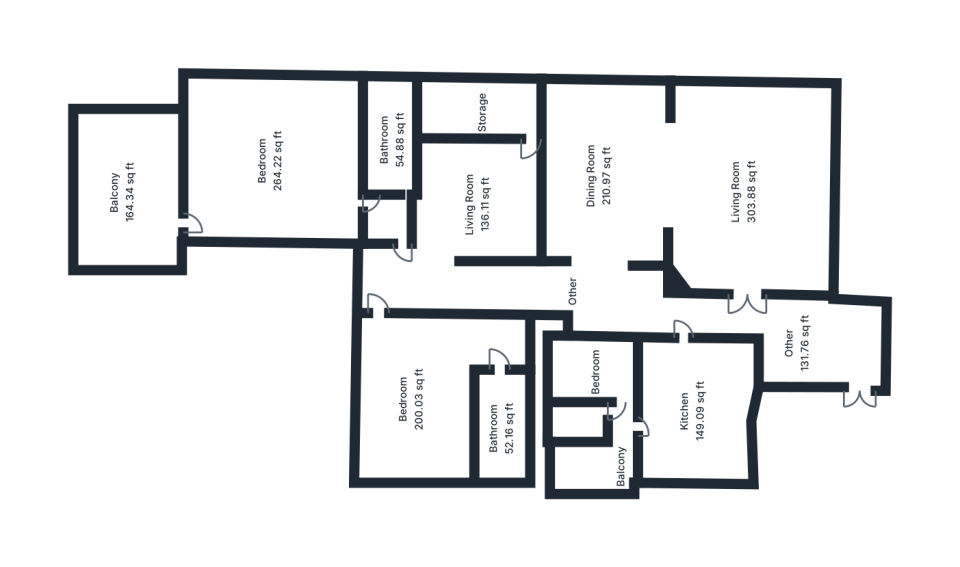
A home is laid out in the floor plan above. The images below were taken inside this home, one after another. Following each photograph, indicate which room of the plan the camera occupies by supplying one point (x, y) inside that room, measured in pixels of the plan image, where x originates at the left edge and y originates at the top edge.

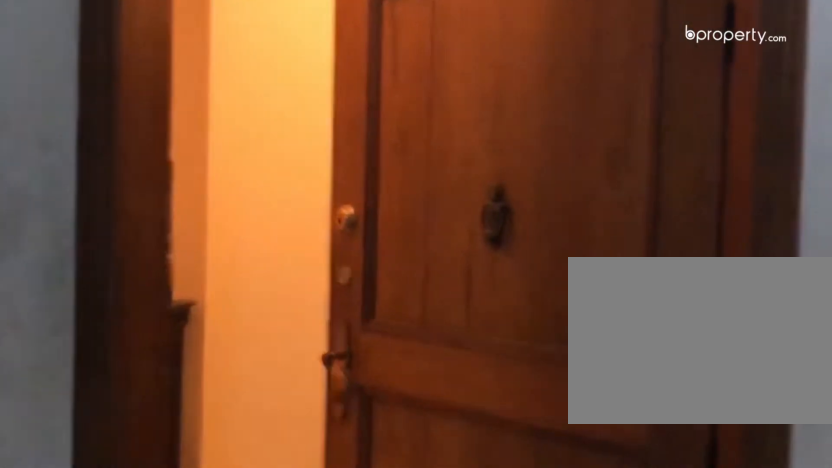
(851, 384)
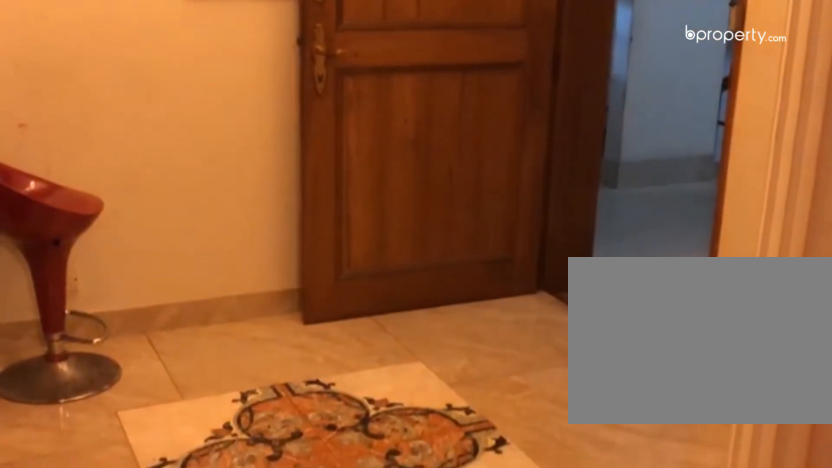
(825, 341)
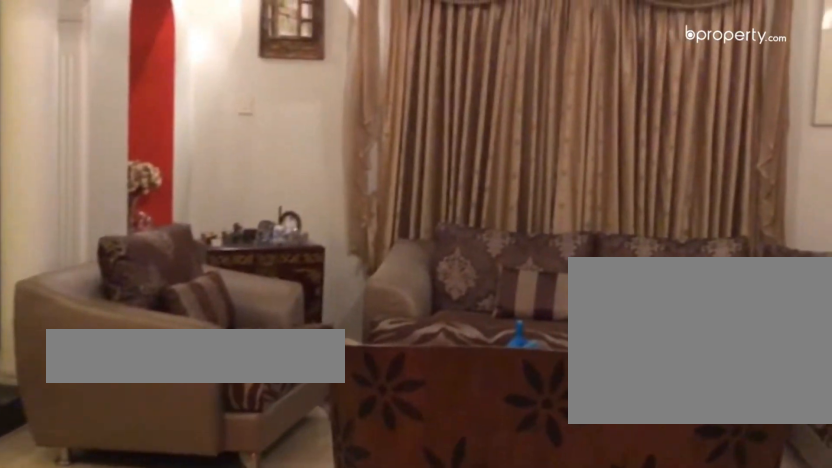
(727, 218)
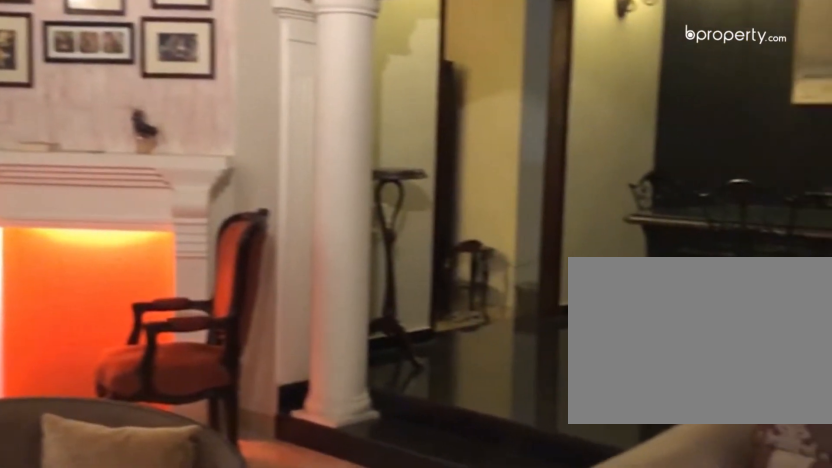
(726, 218)
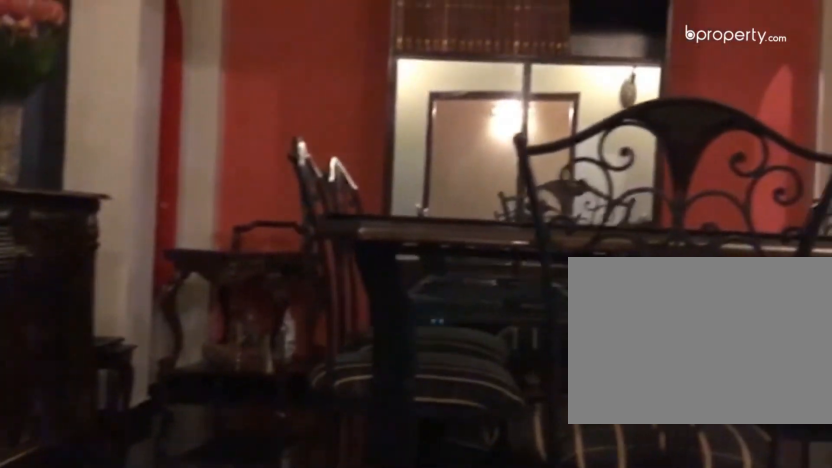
(606, 186)
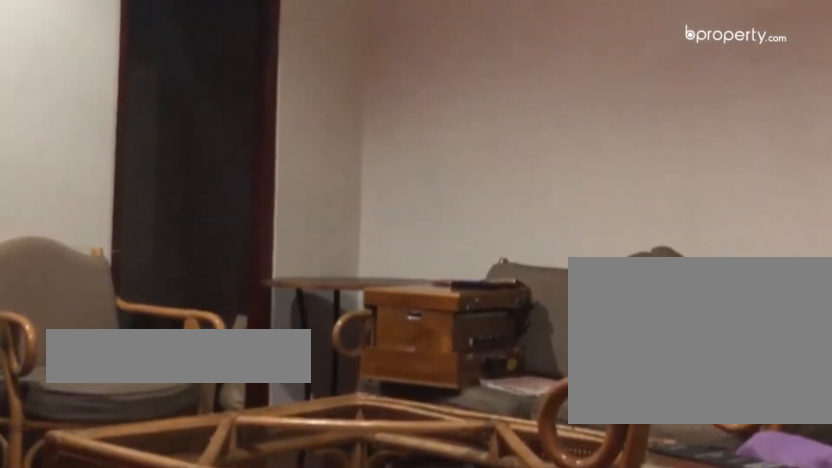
(478, 204)
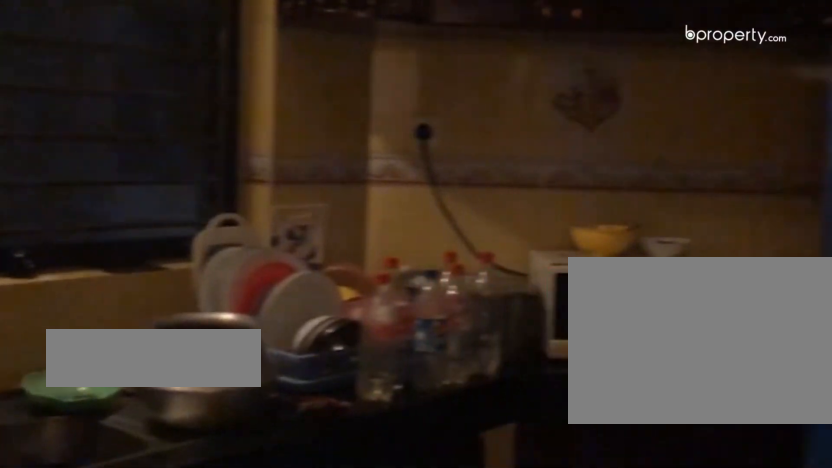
(697, 435)
